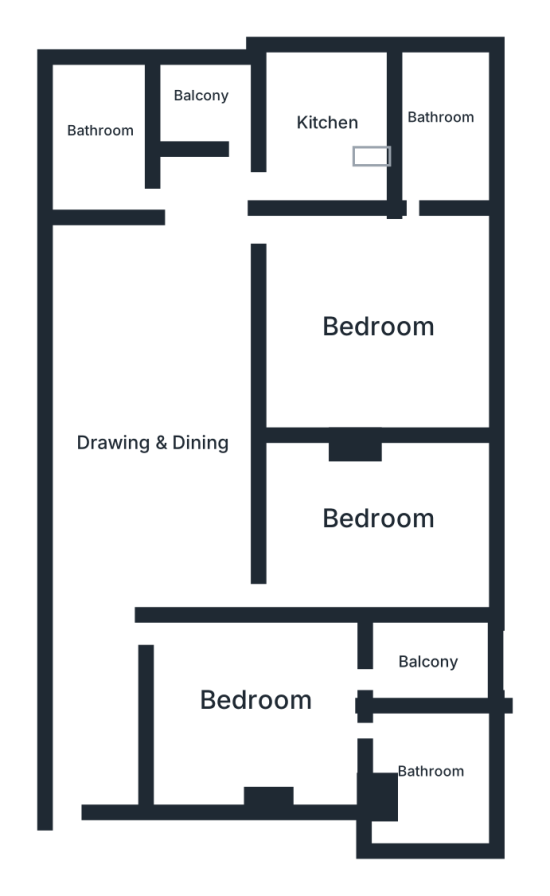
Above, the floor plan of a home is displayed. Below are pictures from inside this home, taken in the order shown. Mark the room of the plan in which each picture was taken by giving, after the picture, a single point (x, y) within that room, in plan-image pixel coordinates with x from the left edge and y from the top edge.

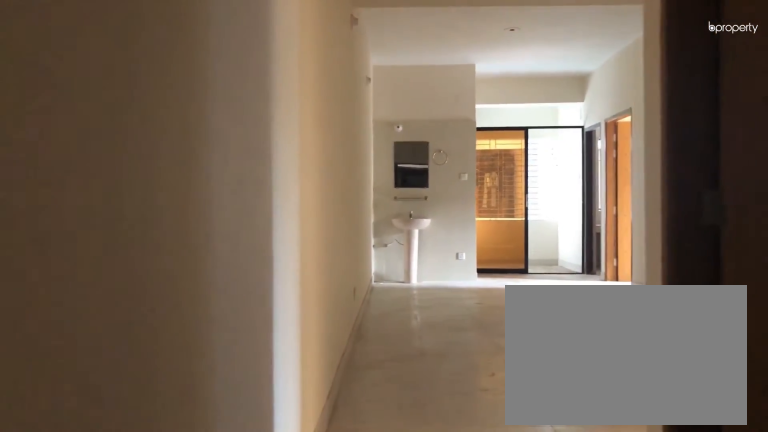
(76, 679)
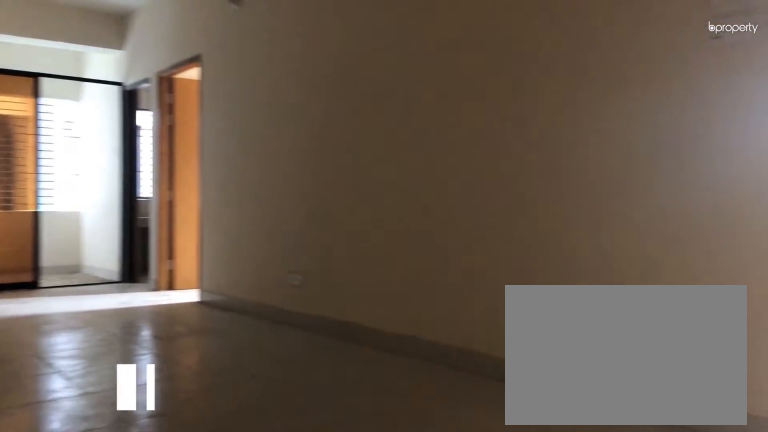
(152, 465)
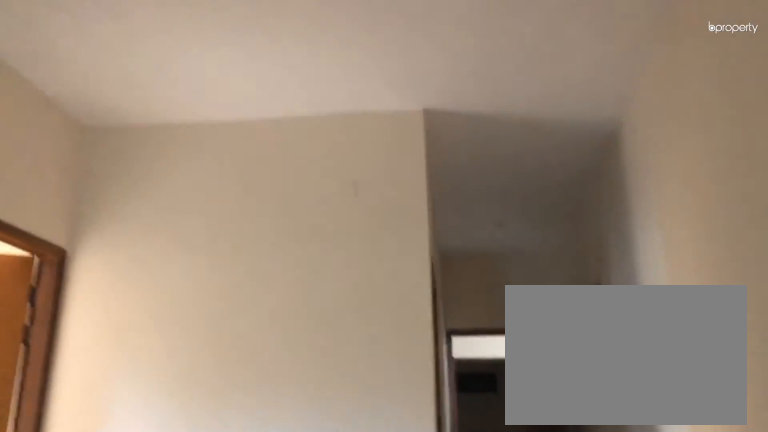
(152, 438)
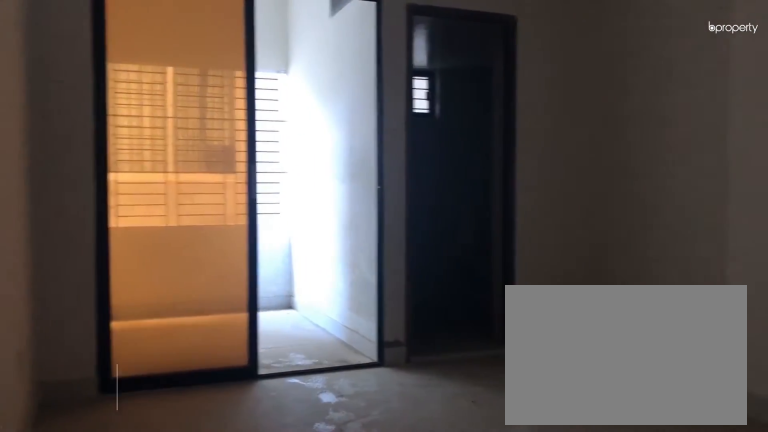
(255, 703)
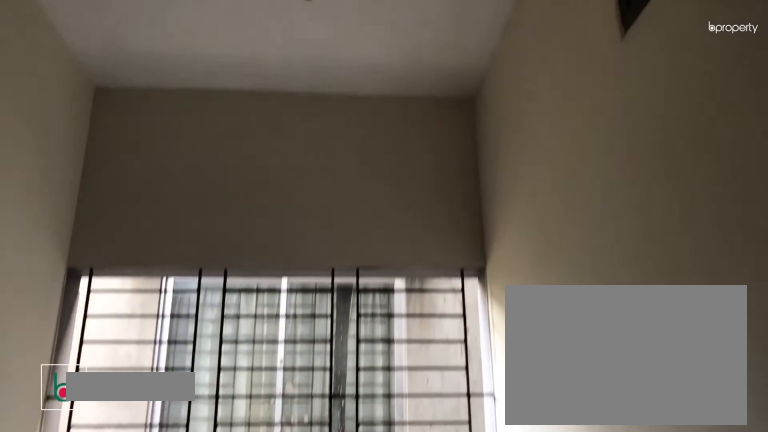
(430, 663)
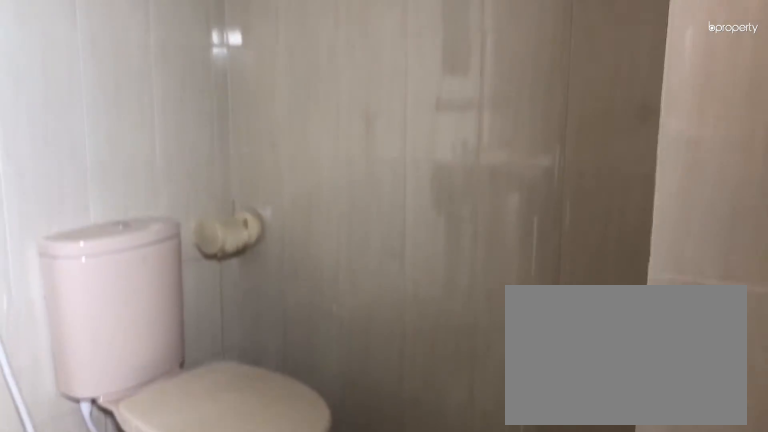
(433, 775)
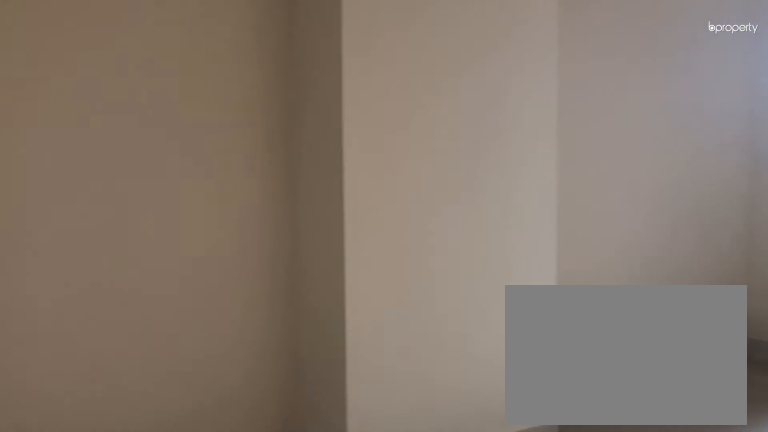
(380, 516)
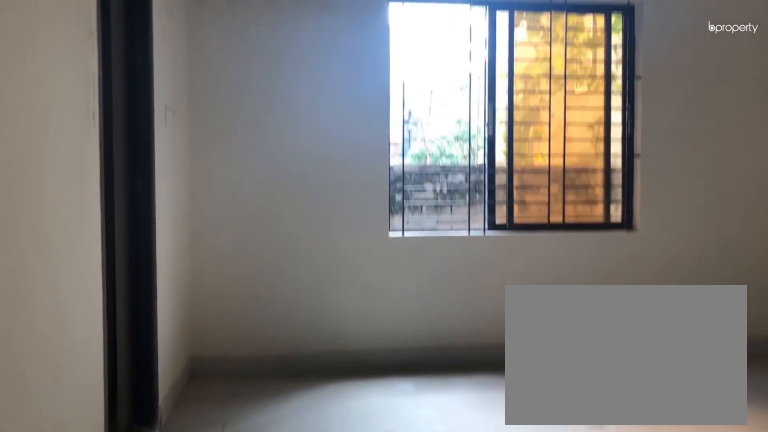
(383, 322)
